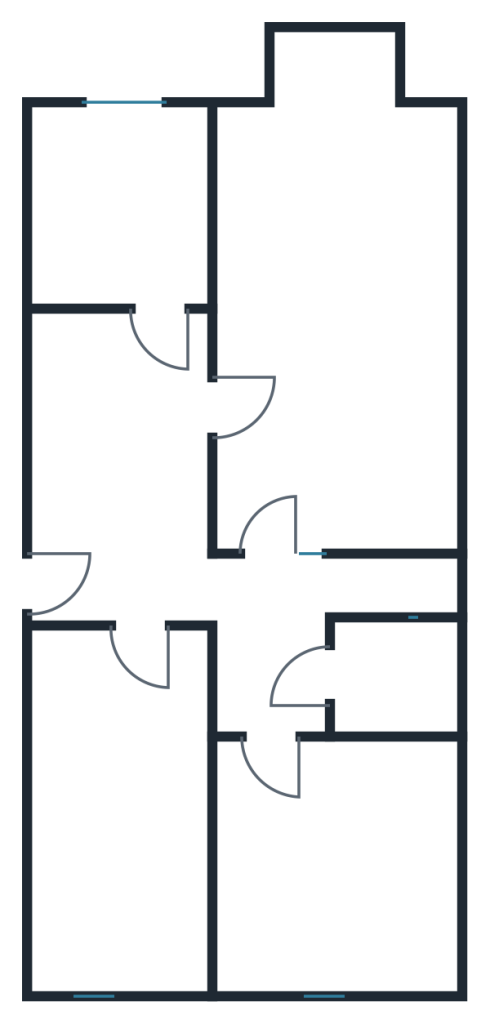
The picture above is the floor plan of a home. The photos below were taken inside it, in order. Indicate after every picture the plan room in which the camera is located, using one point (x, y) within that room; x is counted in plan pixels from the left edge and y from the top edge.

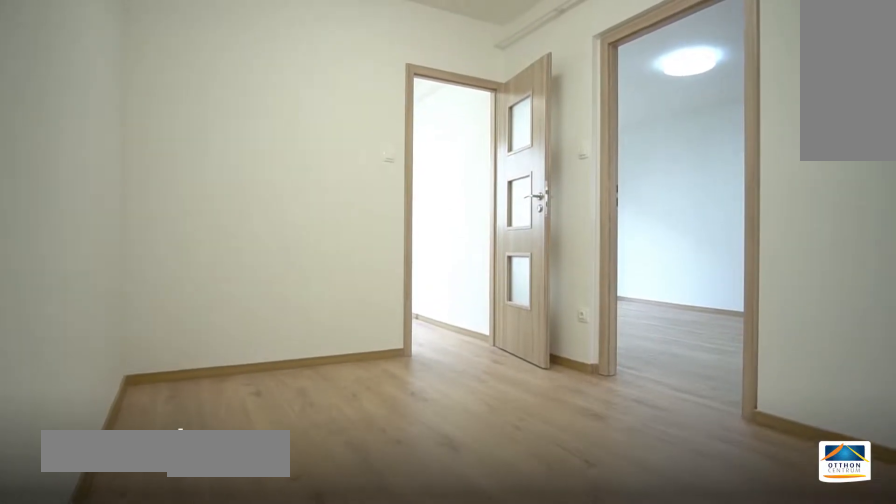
(112, 453)
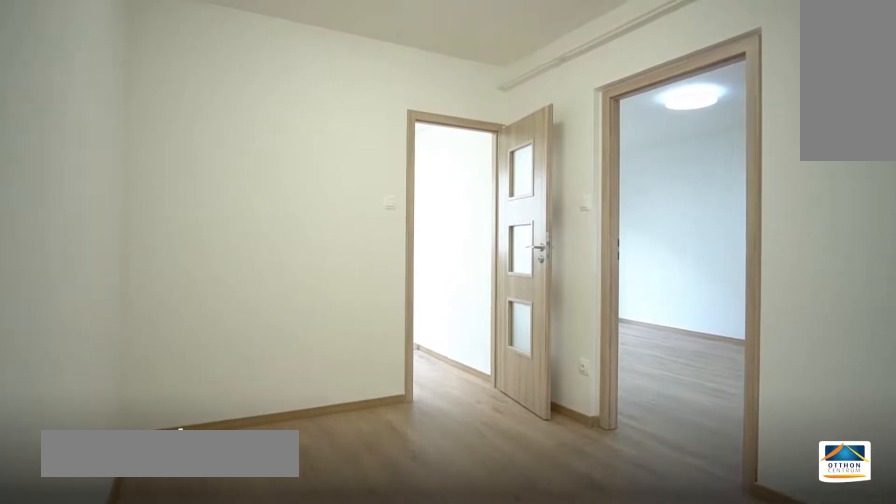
(112, 452)
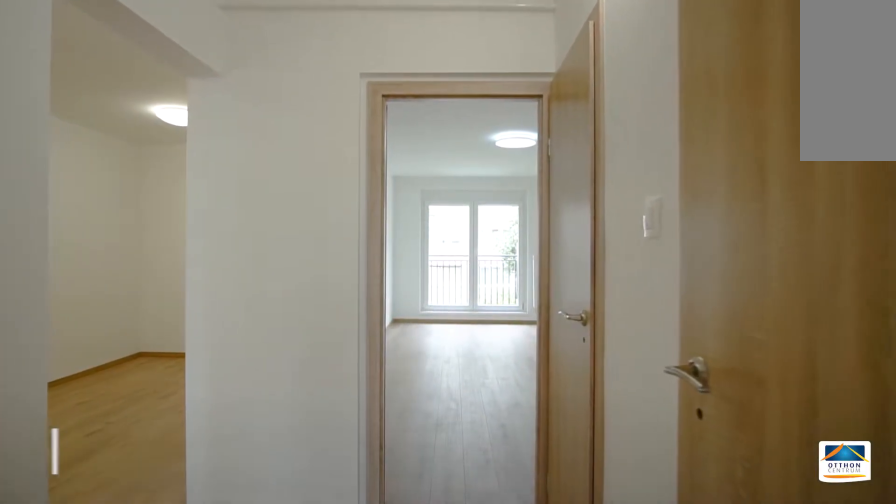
(275, 644)
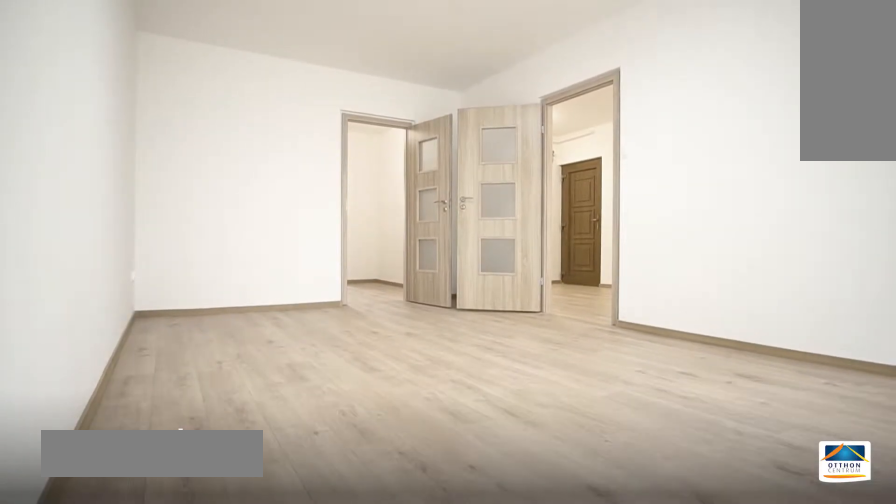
(329, 290)
